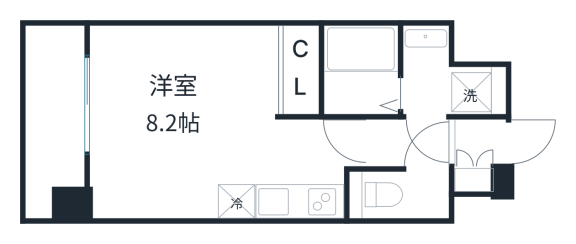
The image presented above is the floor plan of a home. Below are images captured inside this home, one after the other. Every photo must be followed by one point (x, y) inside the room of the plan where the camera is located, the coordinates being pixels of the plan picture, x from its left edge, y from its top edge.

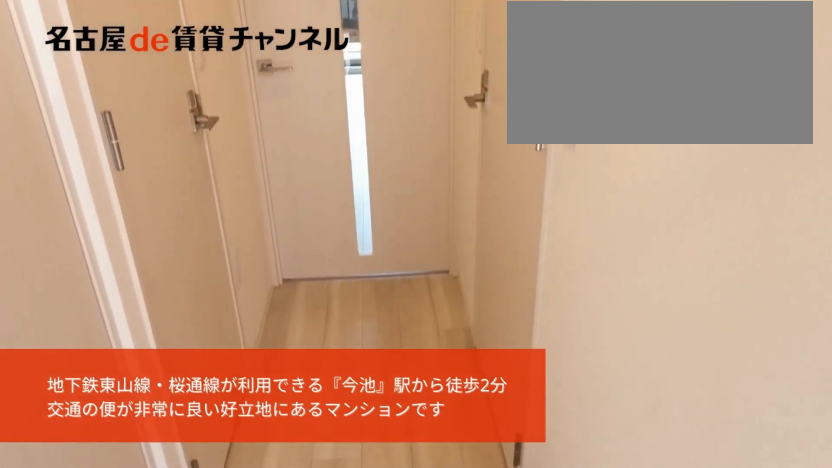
(439, 143)
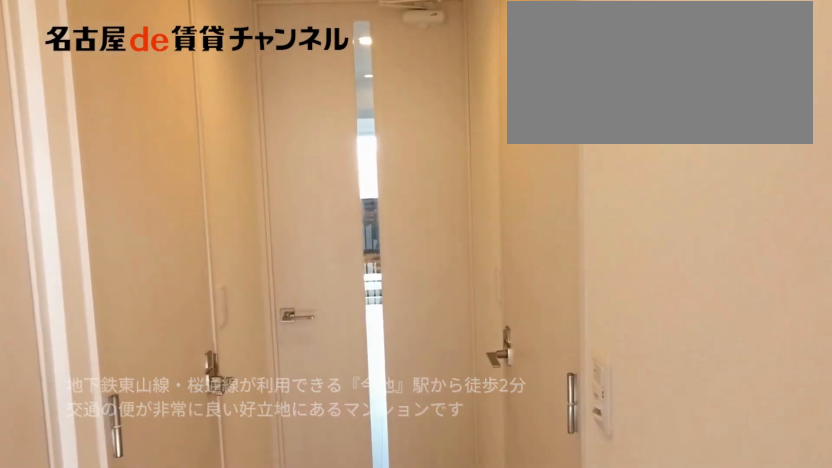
(439, 143)
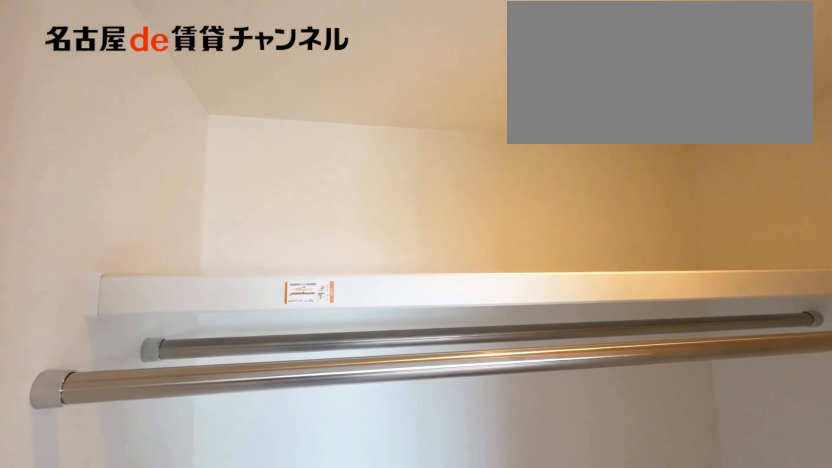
(301, 69)
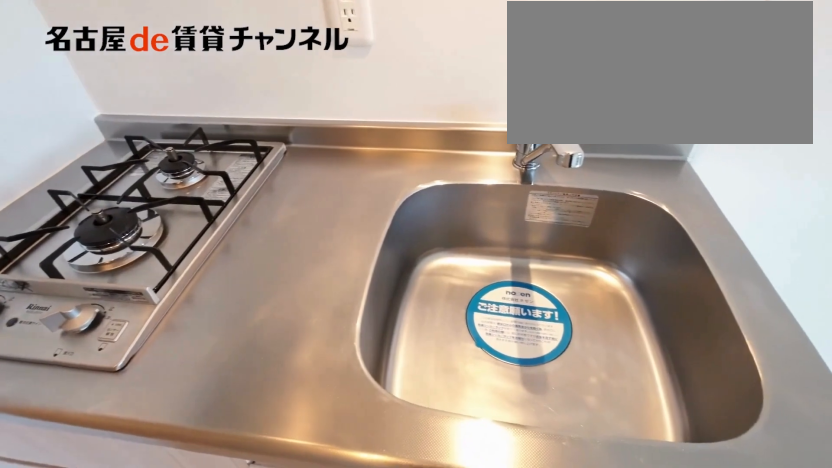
(300, 201)
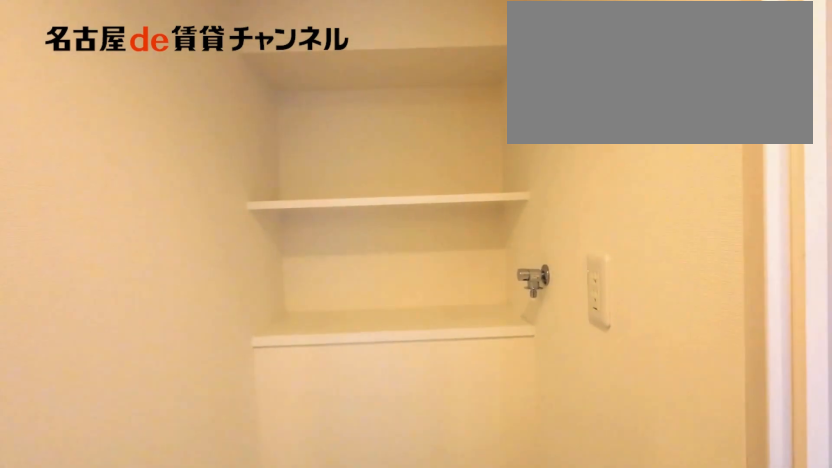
(446, 78)
